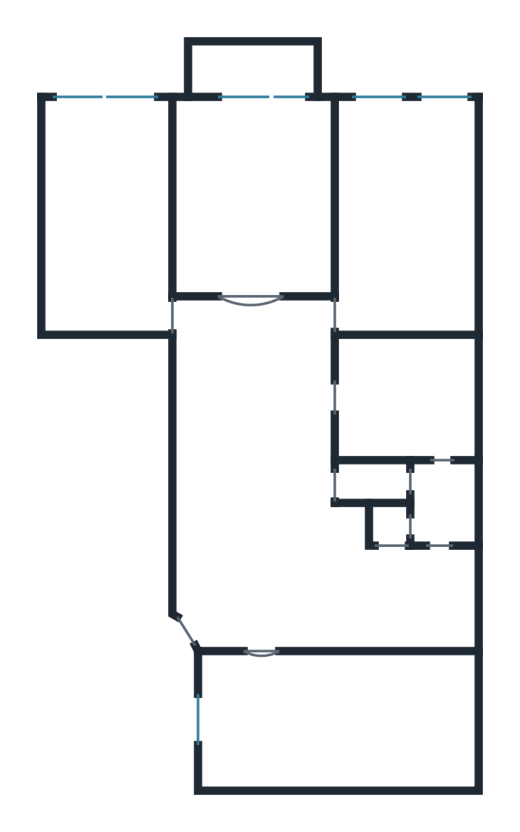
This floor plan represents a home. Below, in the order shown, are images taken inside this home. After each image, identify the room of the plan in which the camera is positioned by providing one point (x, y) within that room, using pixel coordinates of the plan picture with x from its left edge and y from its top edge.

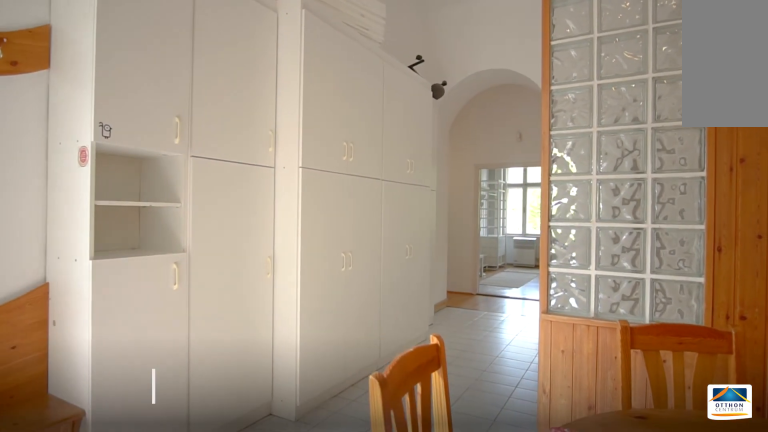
(259, 507)
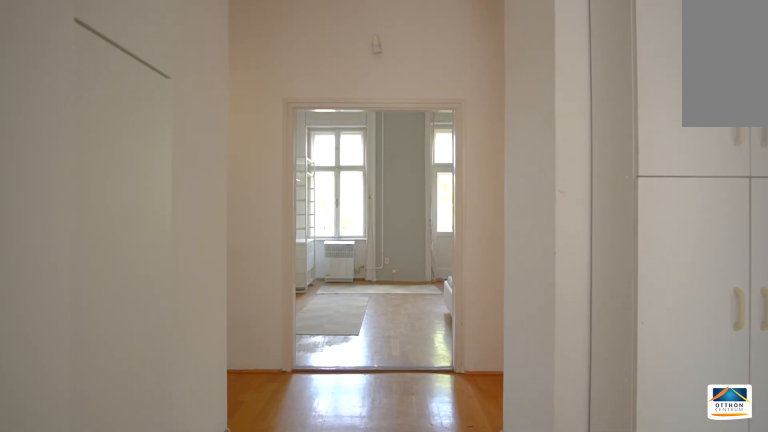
(259, 507)
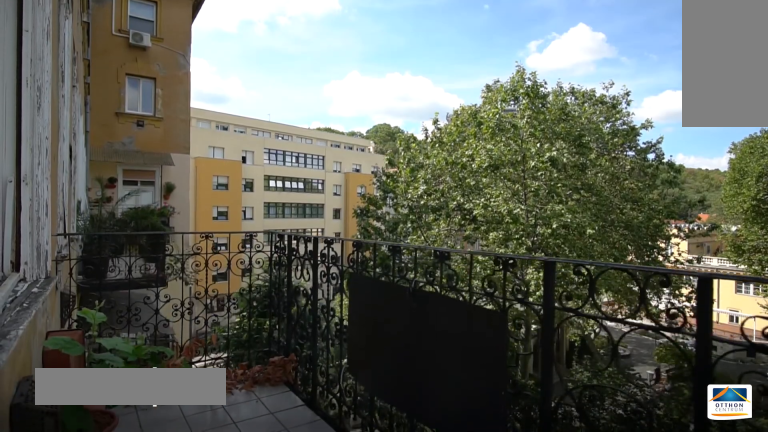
(257, 70)
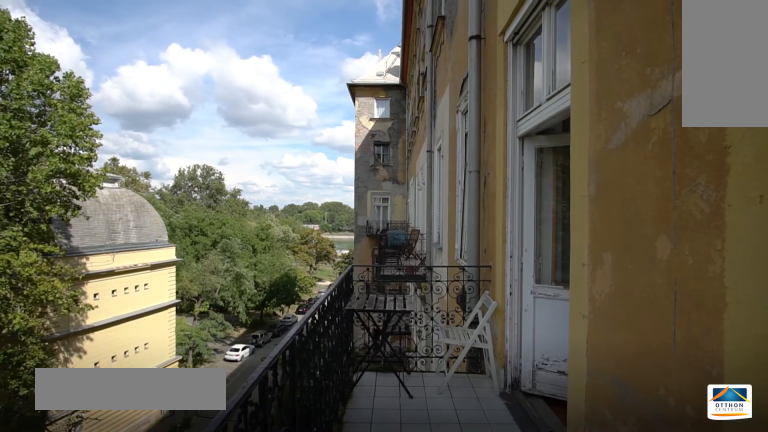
(256, 70)
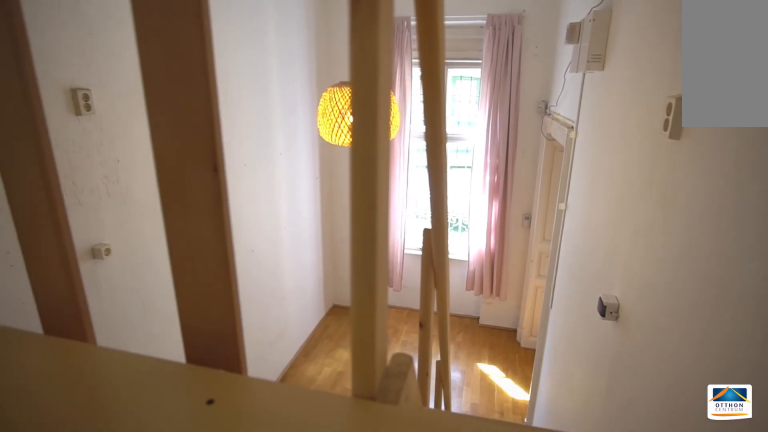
(439, 715)
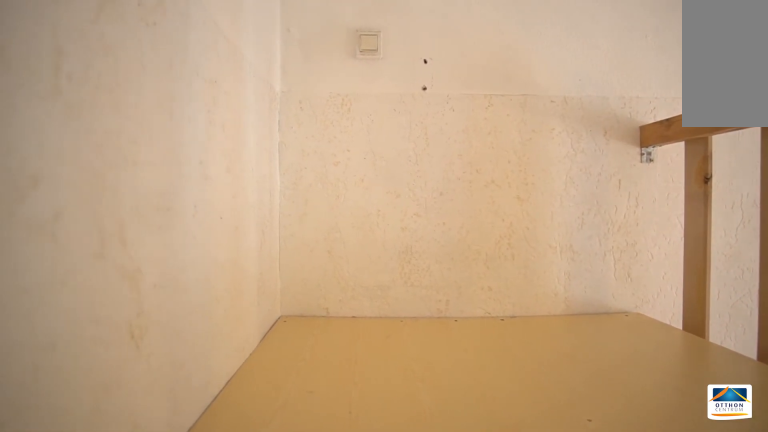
(438, 715)
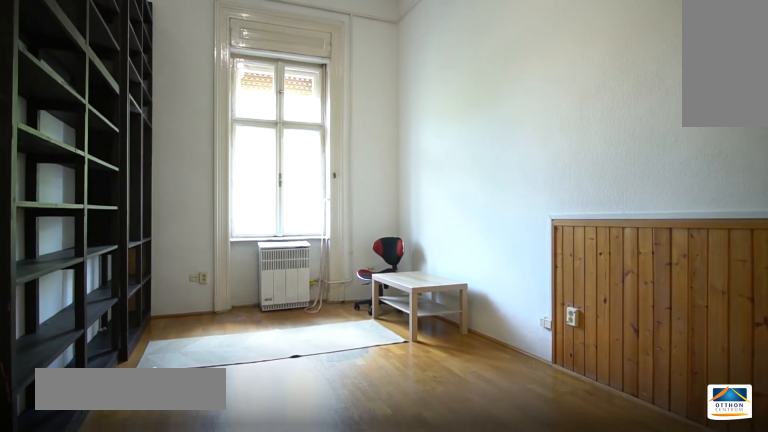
(419, 223)
